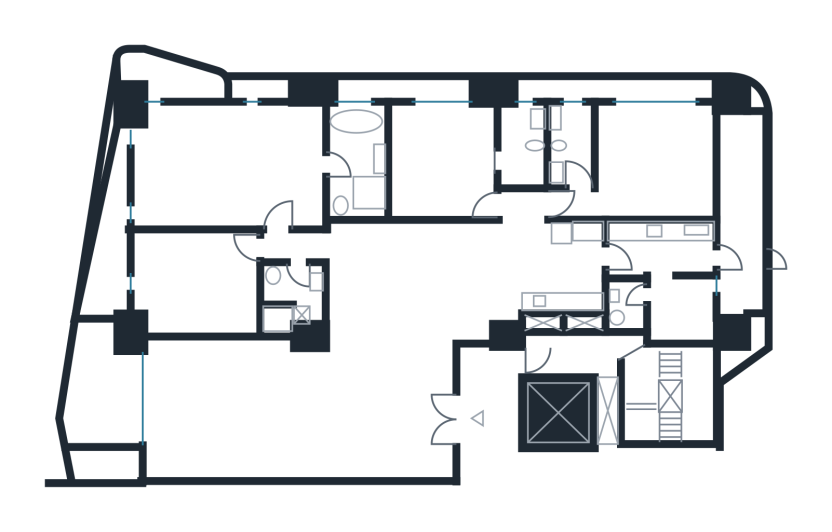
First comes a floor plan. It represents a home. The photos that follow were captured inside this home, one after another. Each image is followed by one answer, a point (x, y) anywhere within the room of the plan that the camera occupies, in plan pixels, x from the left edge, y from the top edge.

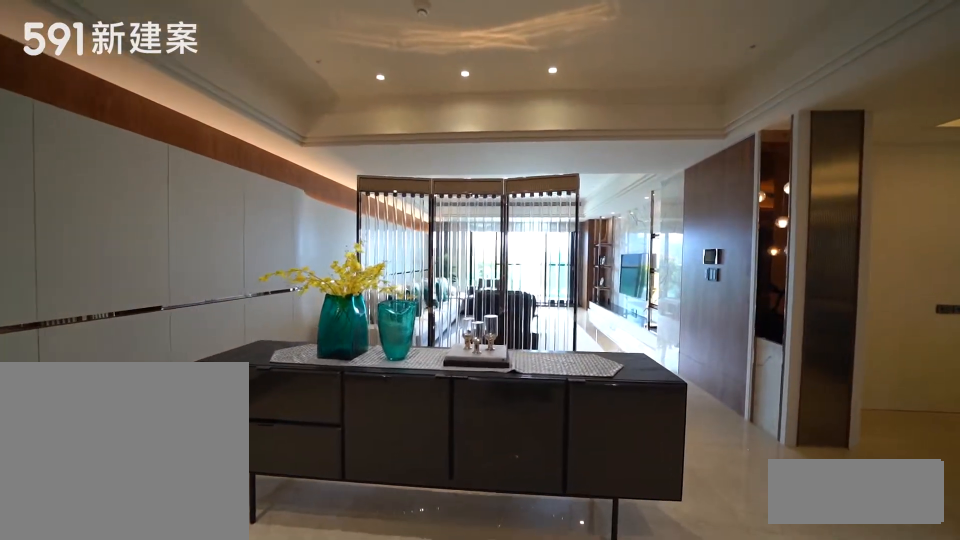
(405, 416)
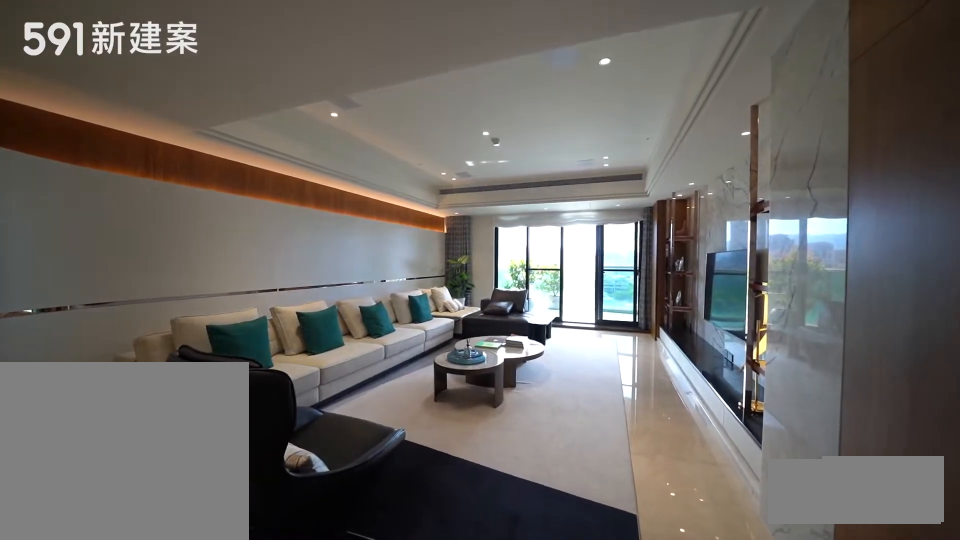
(252, 412)
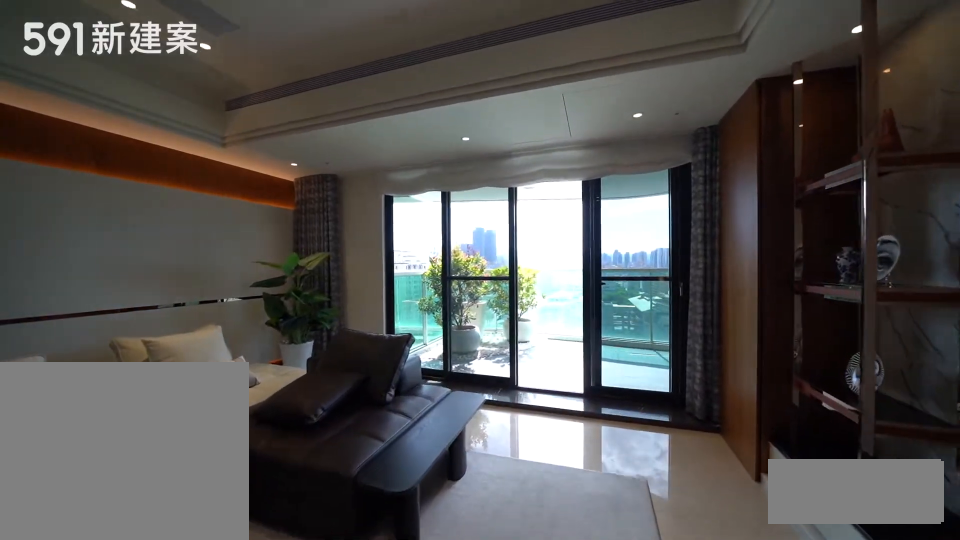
(252, 412)
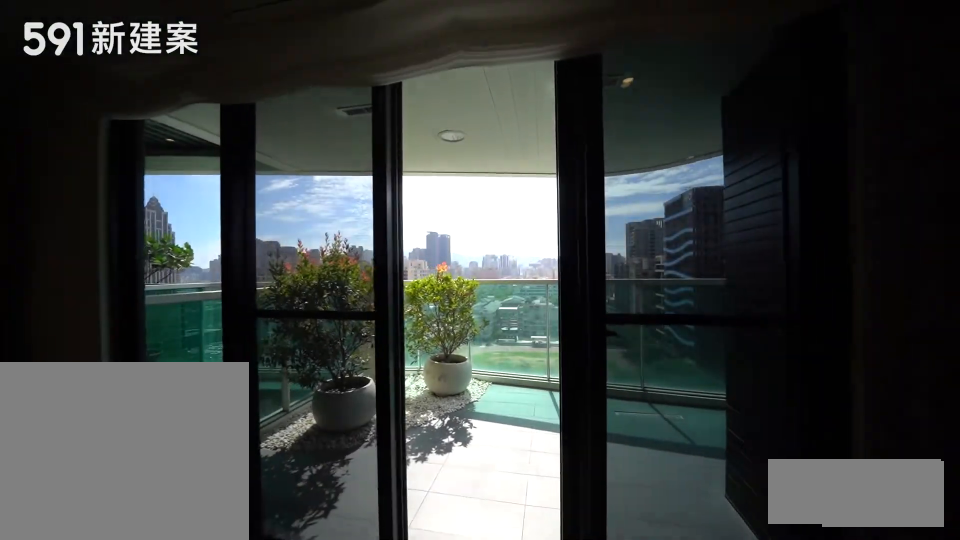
(101, 390)
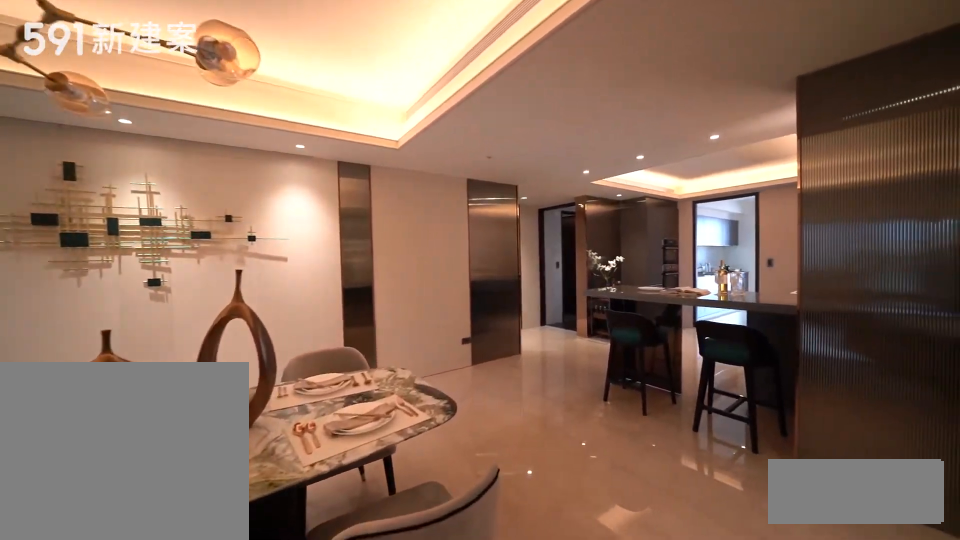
(416, 284)
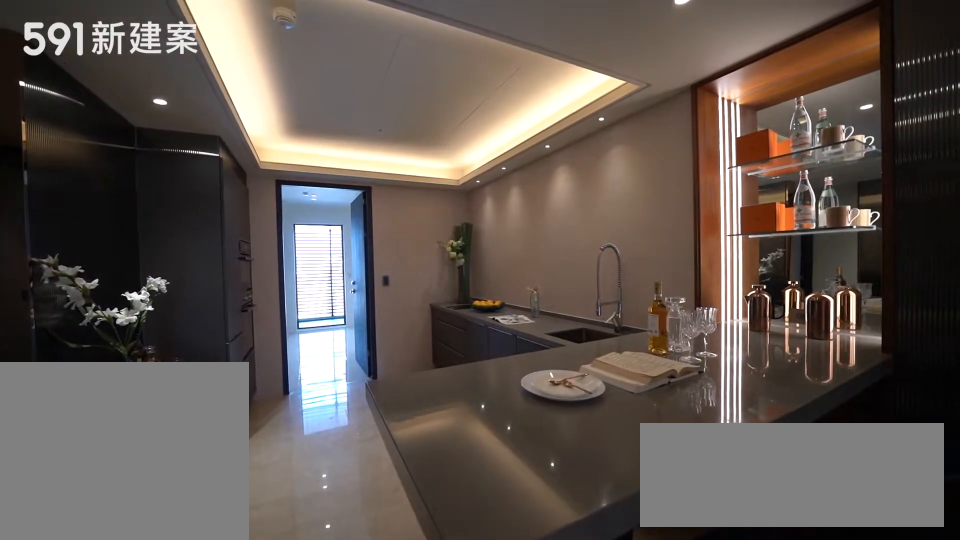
(568, 265)
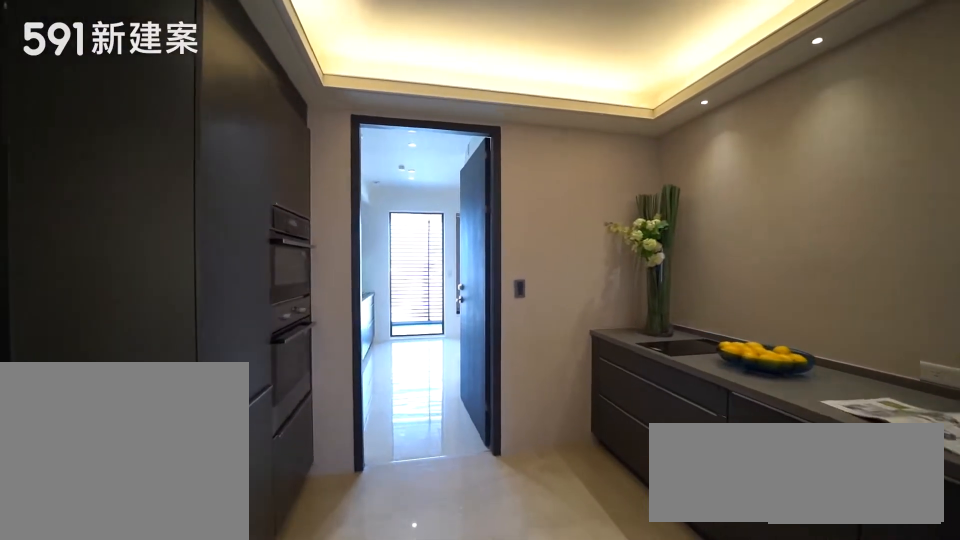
(568, 265)
